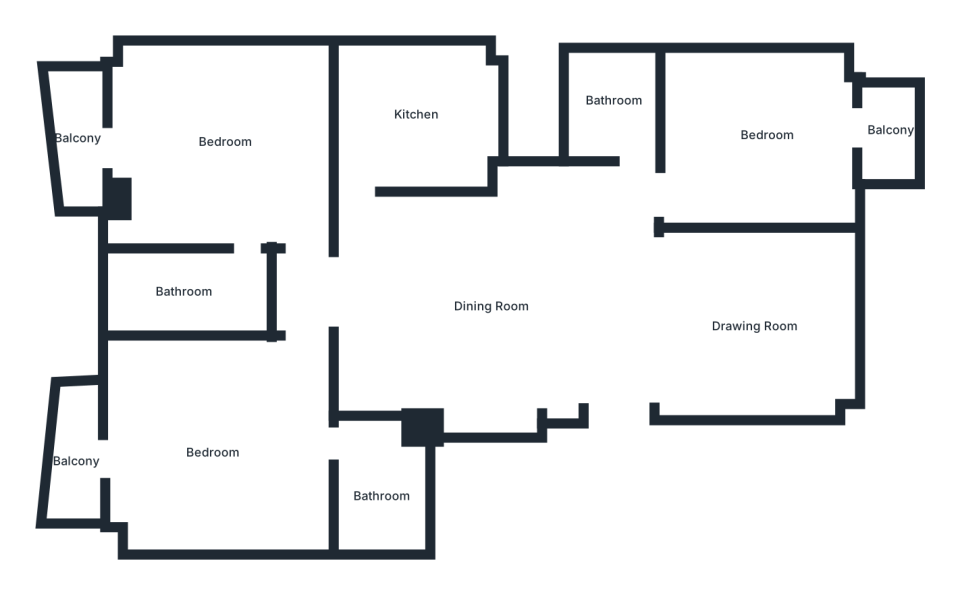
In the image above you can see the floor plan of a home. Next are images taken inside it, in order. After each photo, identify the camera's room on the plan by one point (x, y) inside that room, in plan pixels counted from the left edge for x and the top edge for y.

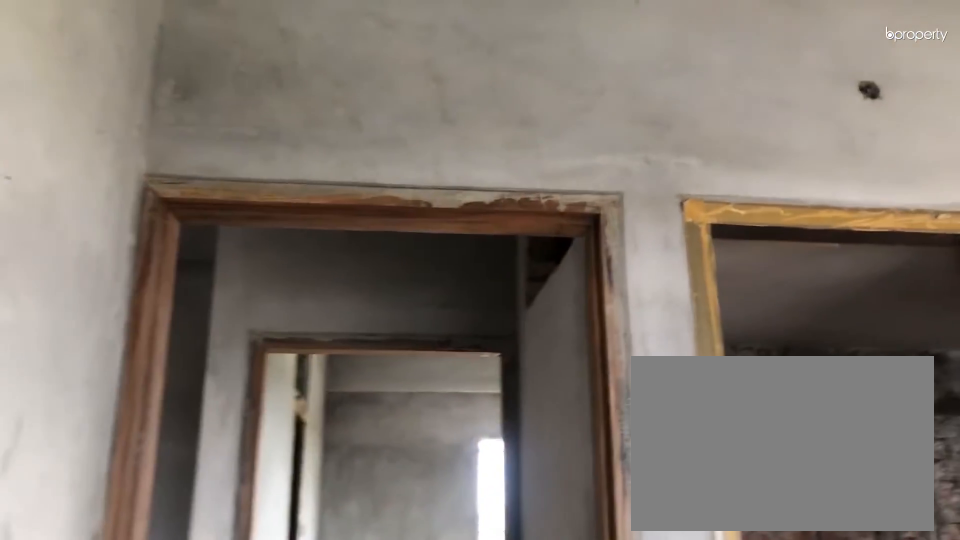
(213, 144)
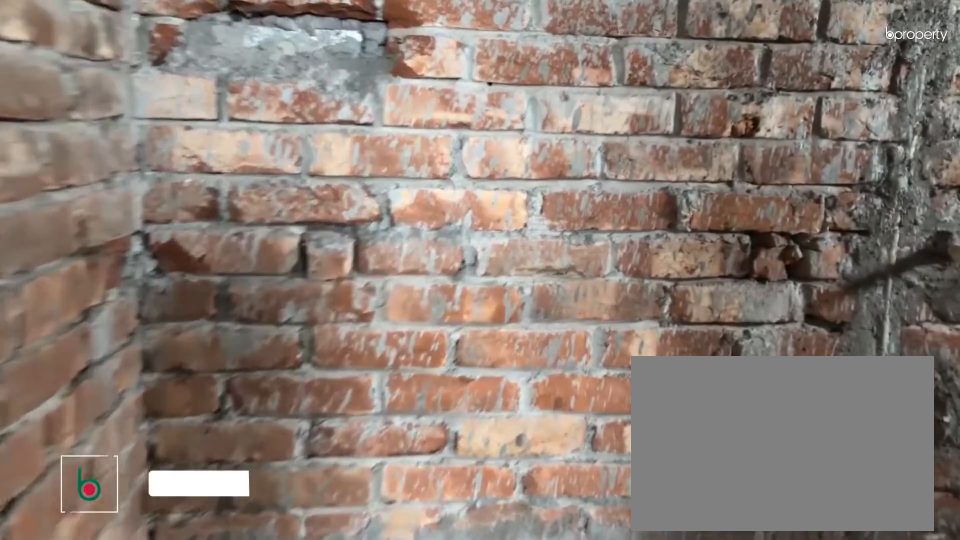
(183, 293)
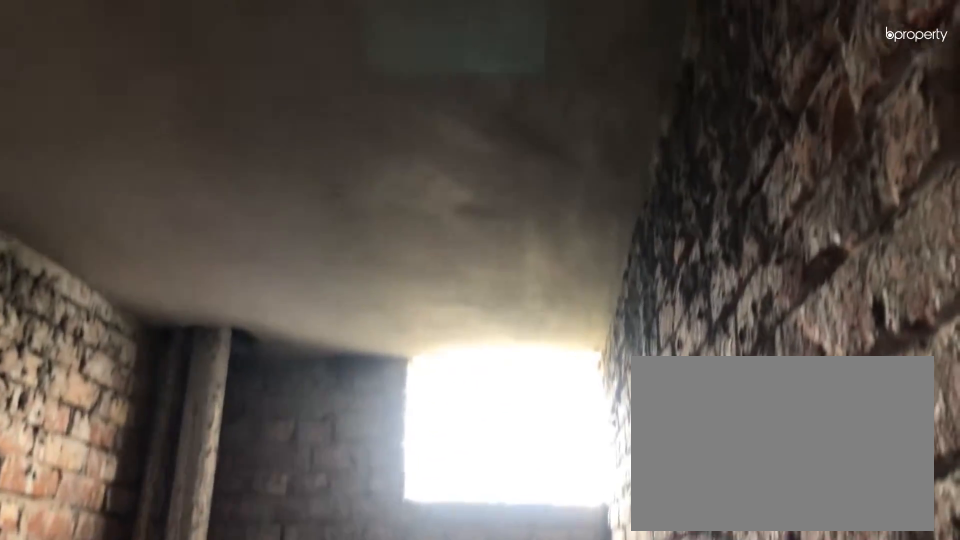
(183, 293)
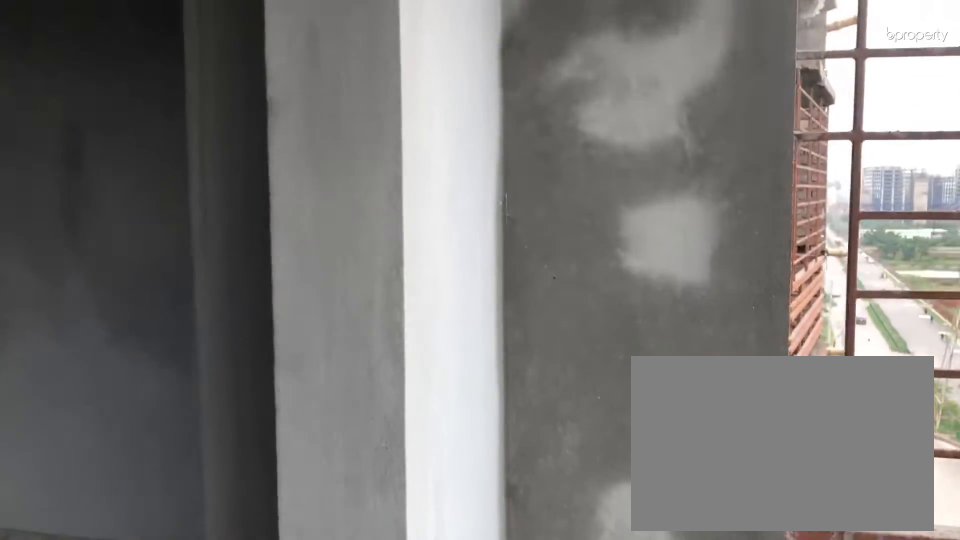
(76, 137)
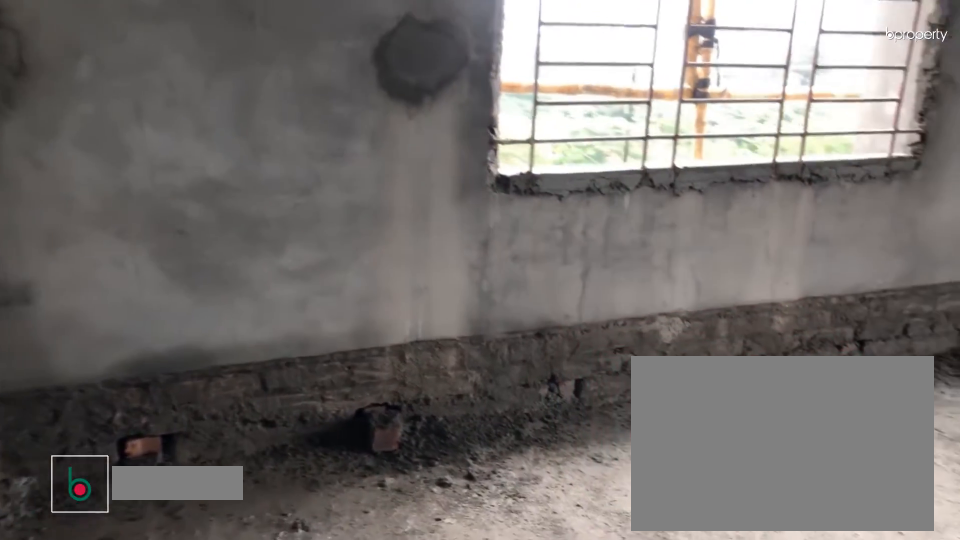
(217, 452)
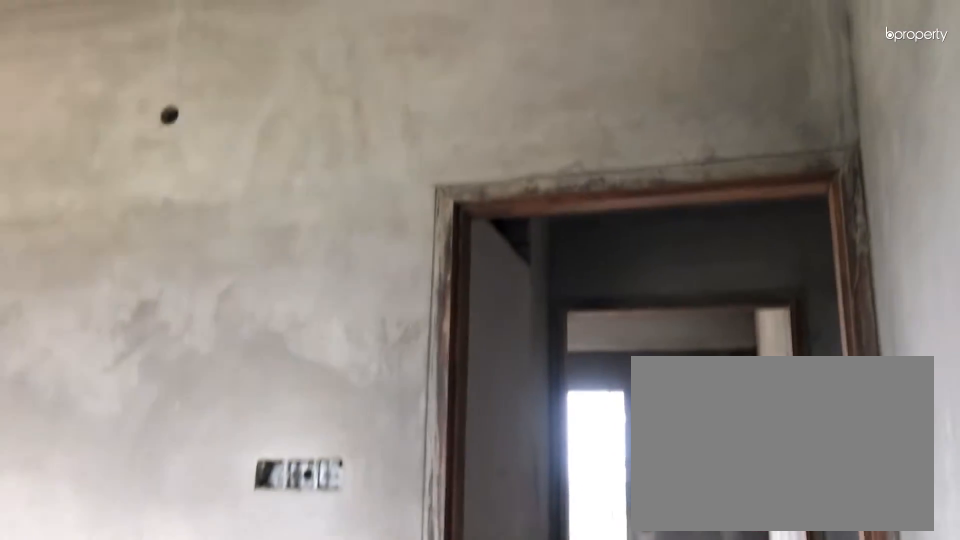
(217, 452)
